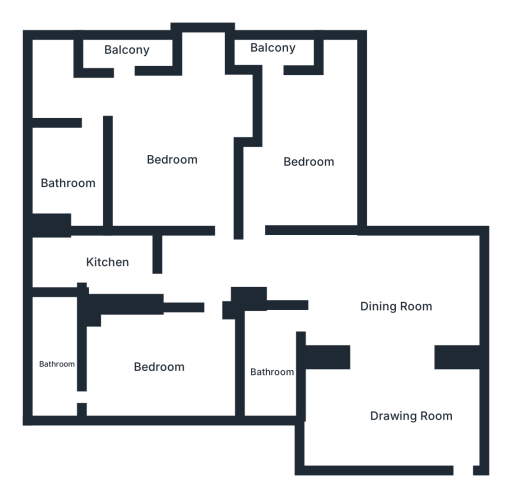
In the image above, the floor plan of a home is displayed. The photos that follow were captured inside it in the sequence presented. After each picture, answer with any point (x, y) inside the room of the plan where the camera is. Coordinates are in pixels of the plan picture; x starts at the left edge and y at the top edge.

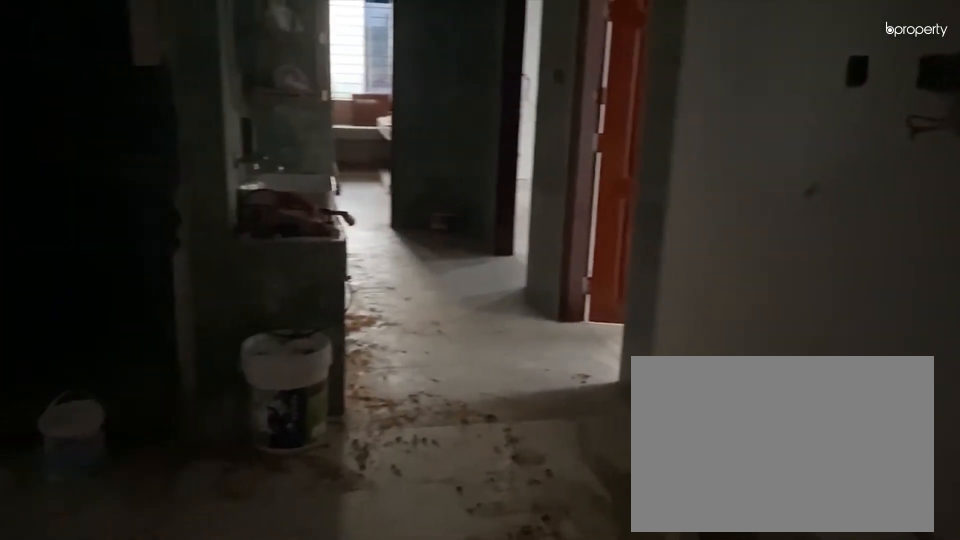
(399, 306)
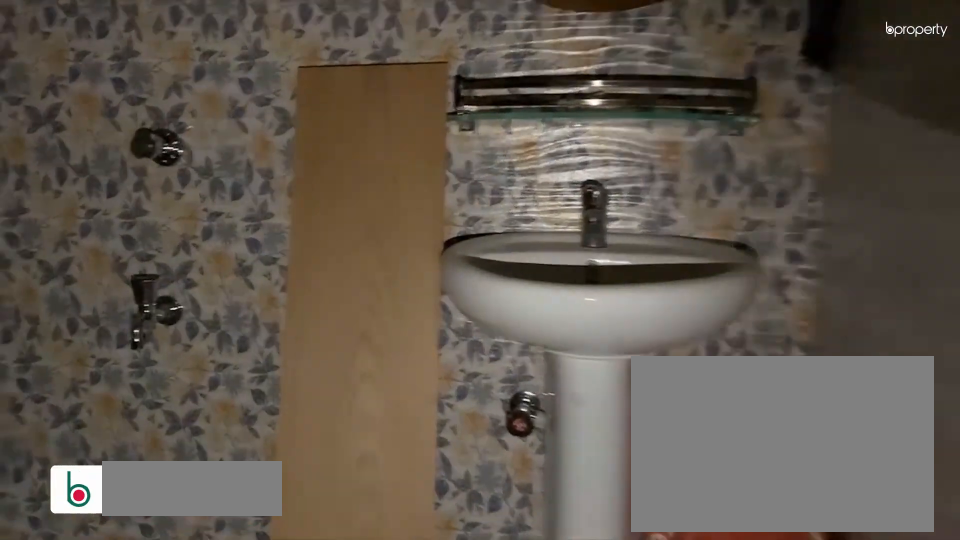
(274, 369)
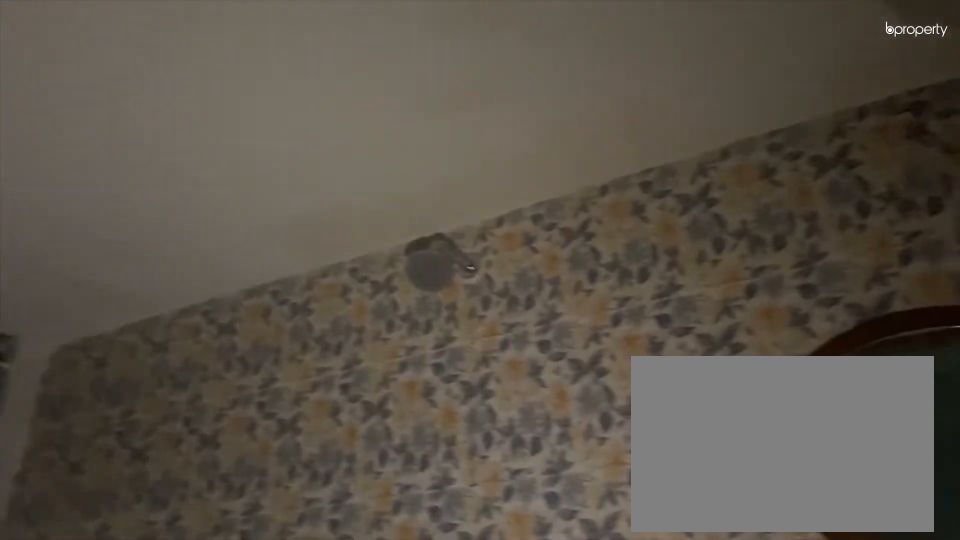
(274, 369)
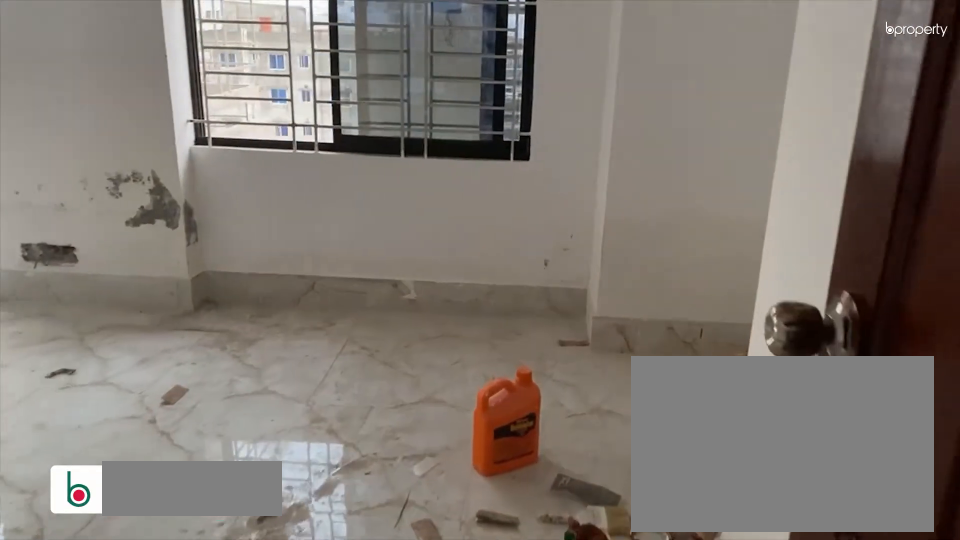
(176, 157)
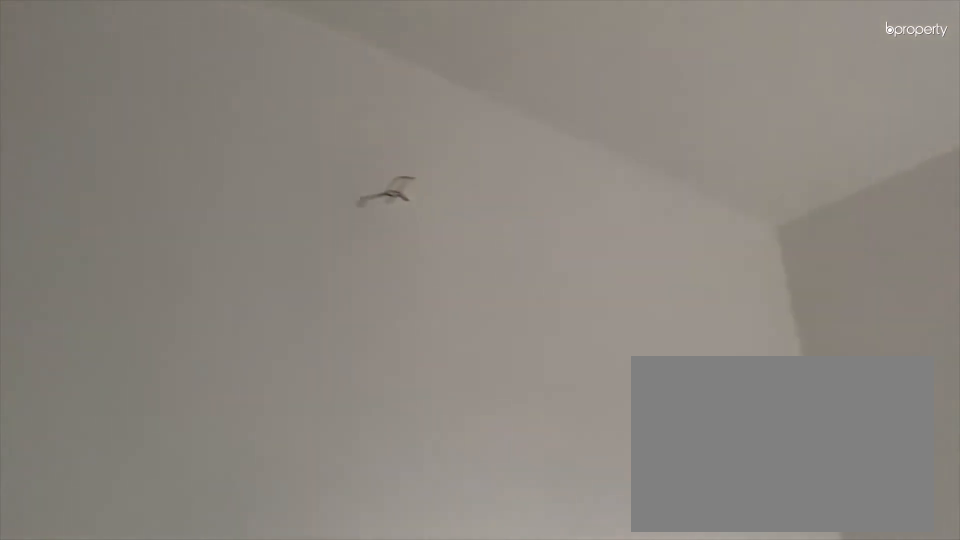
(176, 157)
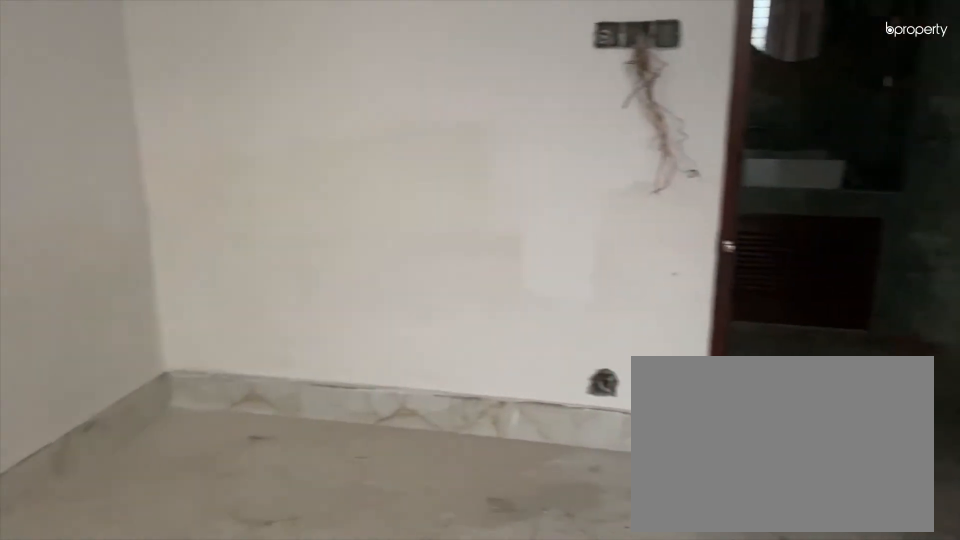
(313, 165)
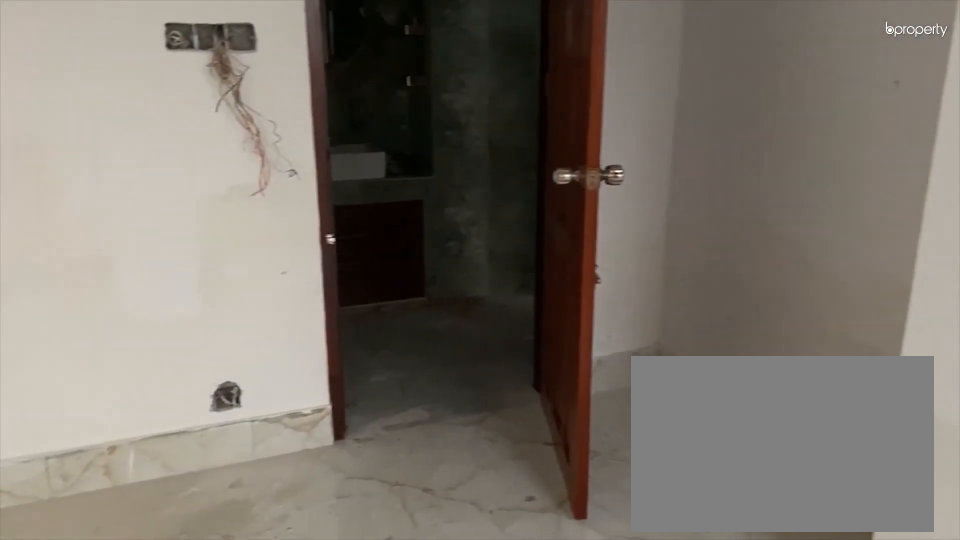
(313, 165)
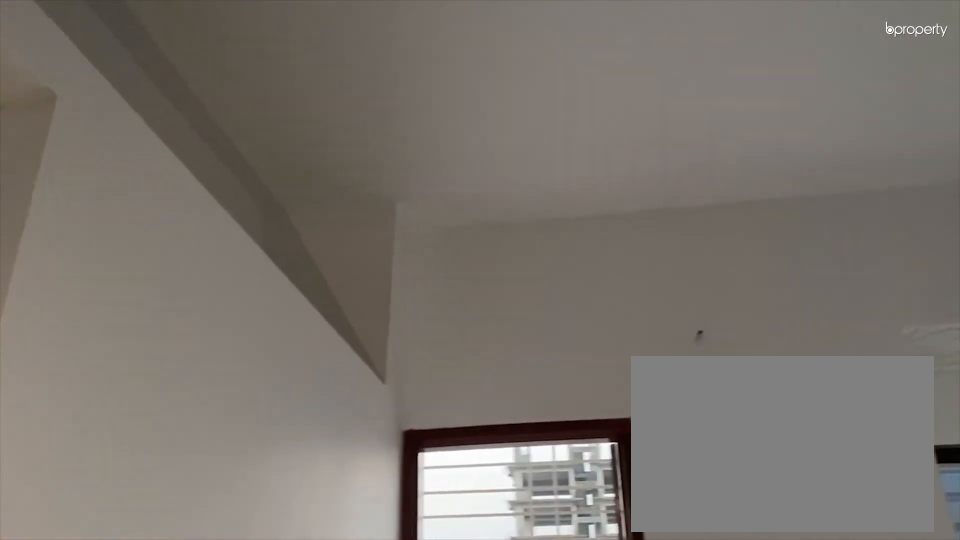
(313, 165)
